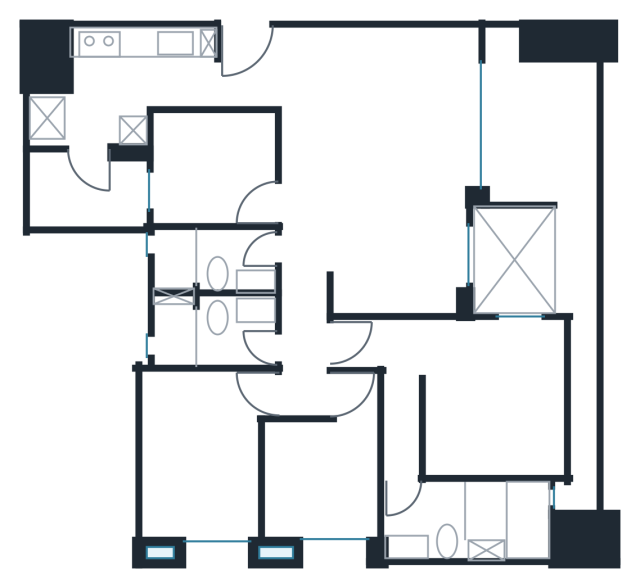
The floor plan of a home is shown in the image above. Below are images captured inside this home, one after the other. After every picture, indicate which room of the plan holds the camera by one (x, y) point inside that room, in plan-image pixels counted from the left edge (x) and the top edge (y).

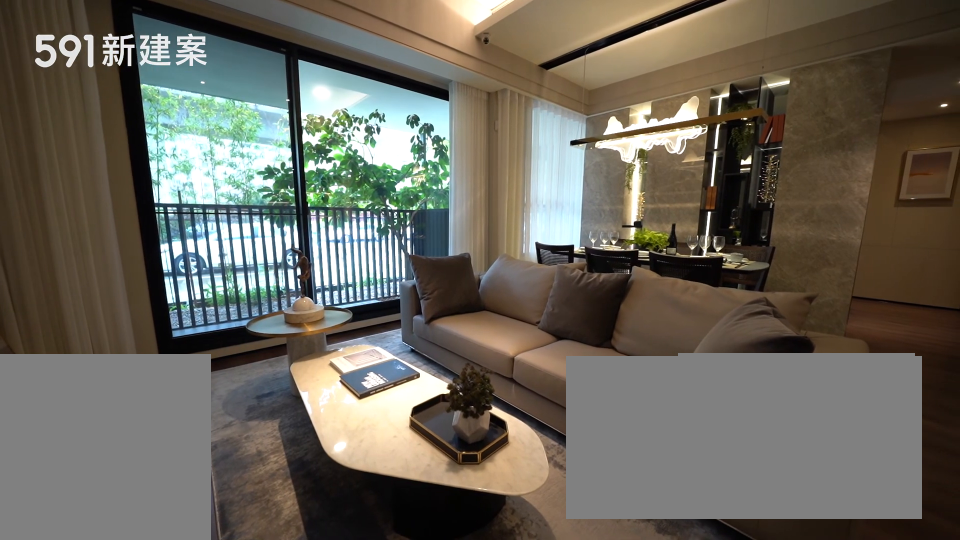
(385, 106)
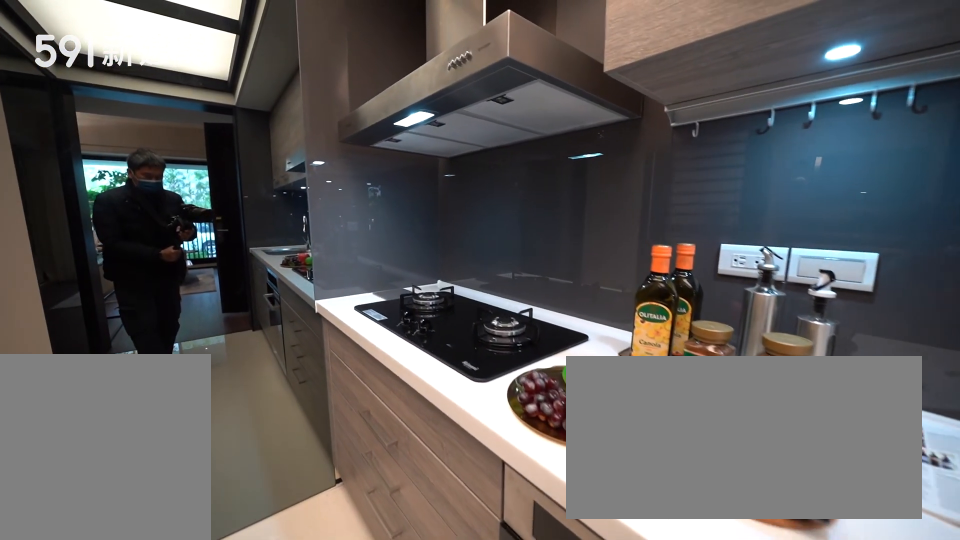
(138, 67)
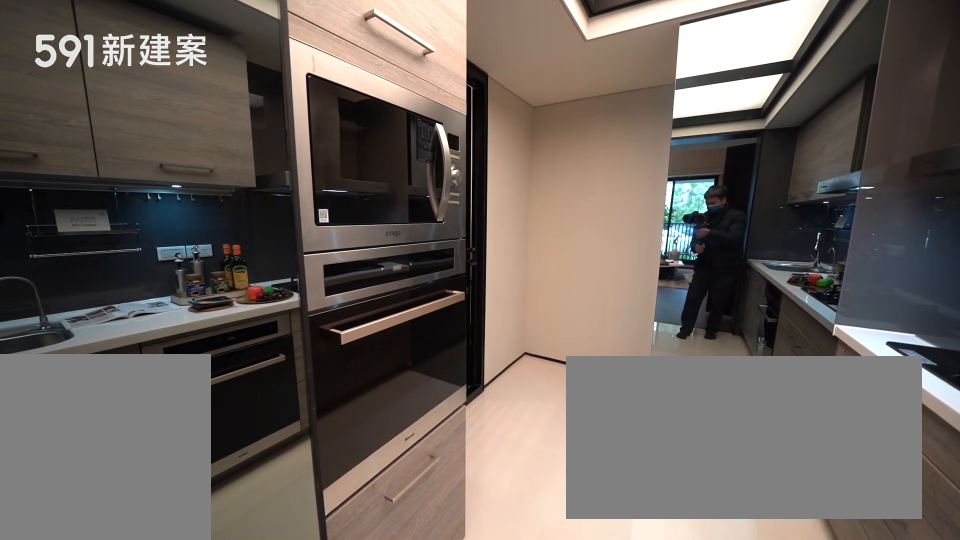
(138, 67)
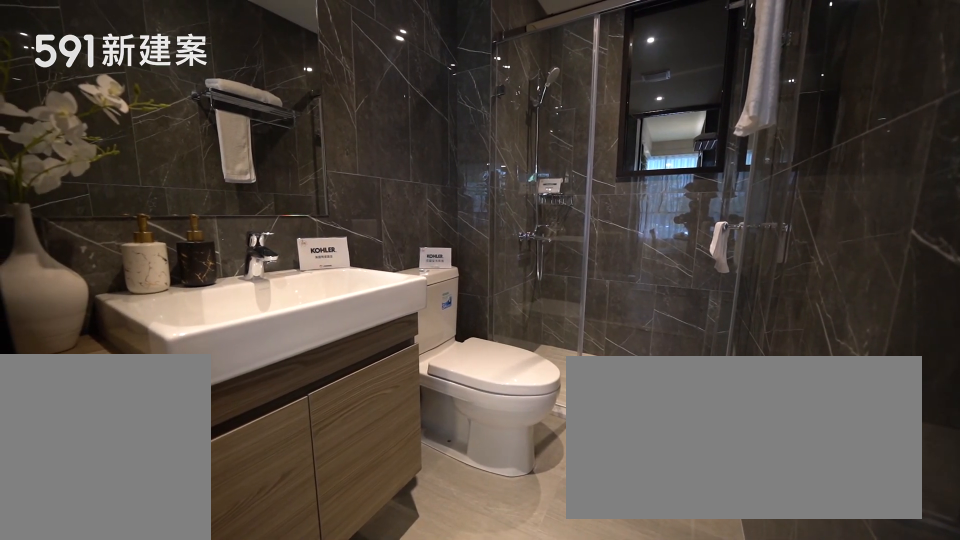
(208, 262)
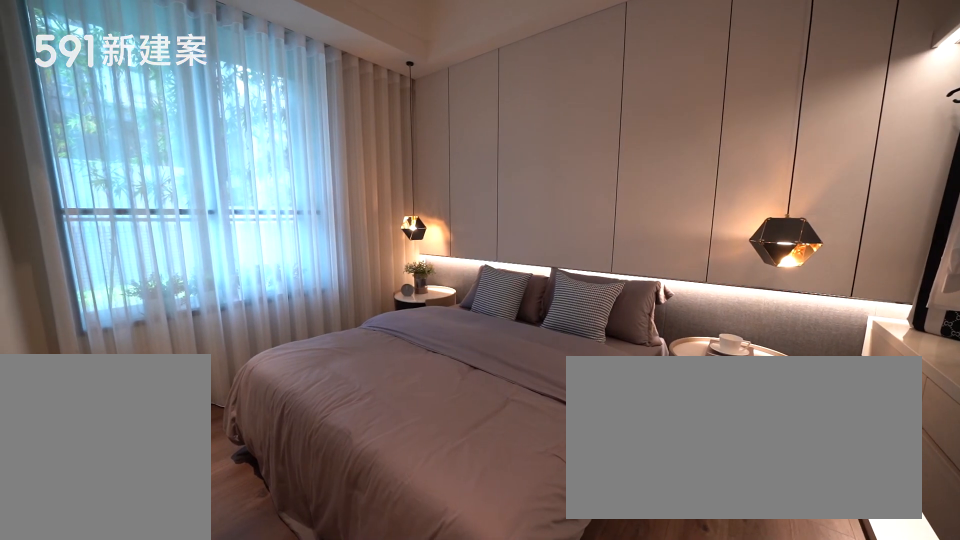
(197, 457)
